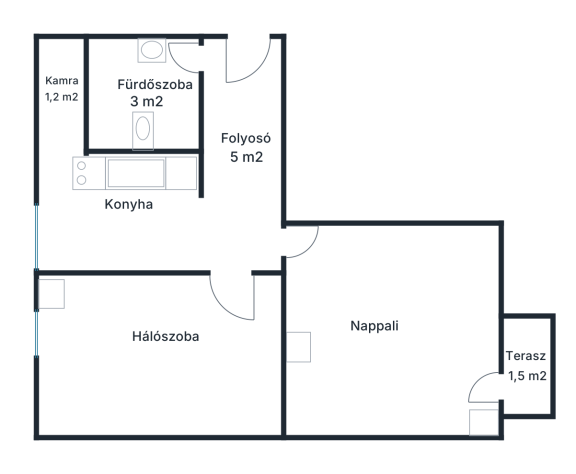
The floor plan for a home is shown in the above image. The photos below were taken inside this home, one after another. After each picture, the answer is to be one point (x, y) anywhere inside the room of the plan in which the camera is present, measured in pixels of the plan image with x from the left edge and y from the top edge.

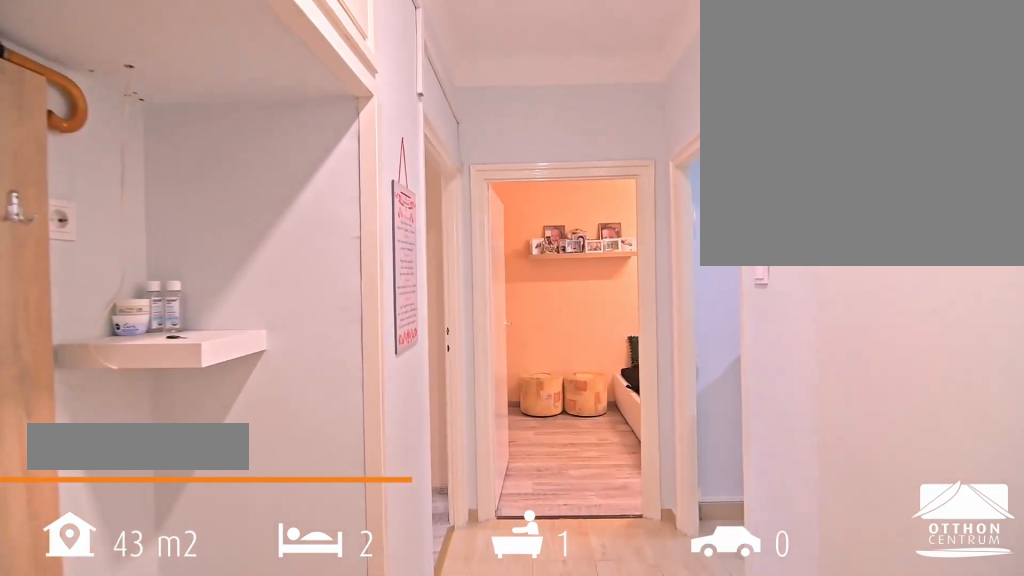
(242, 148)
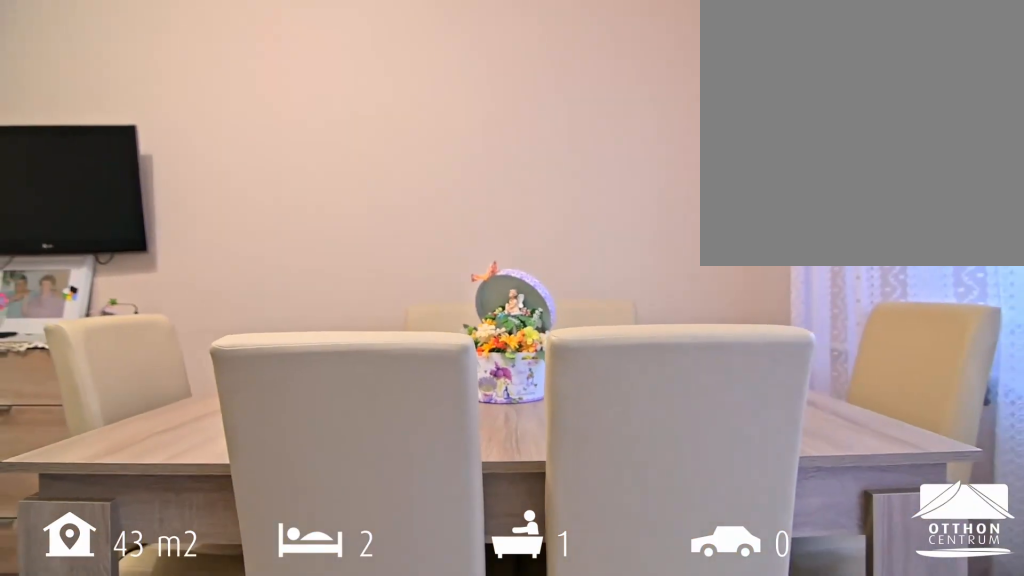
(391, 336)
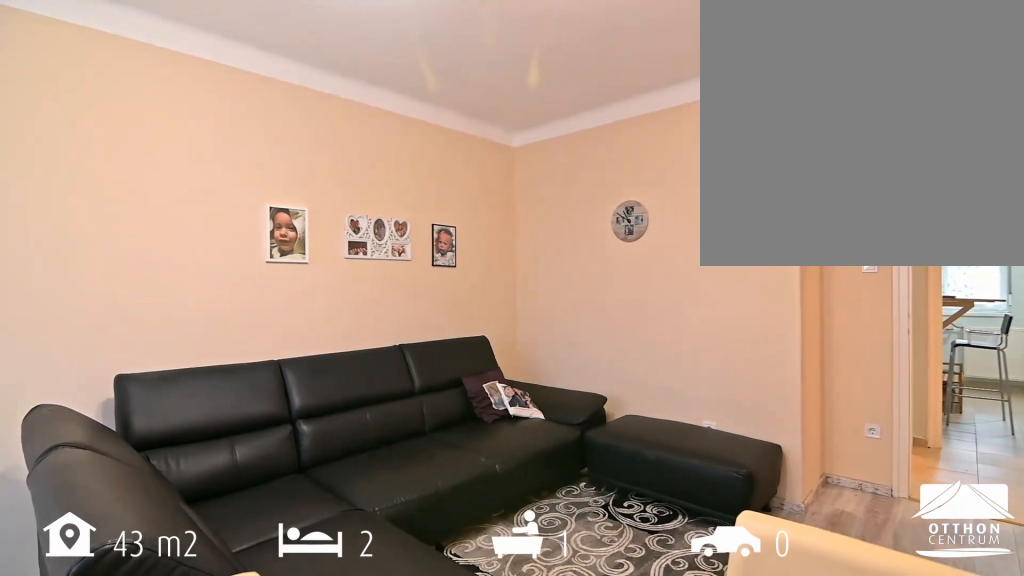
(391, 336)
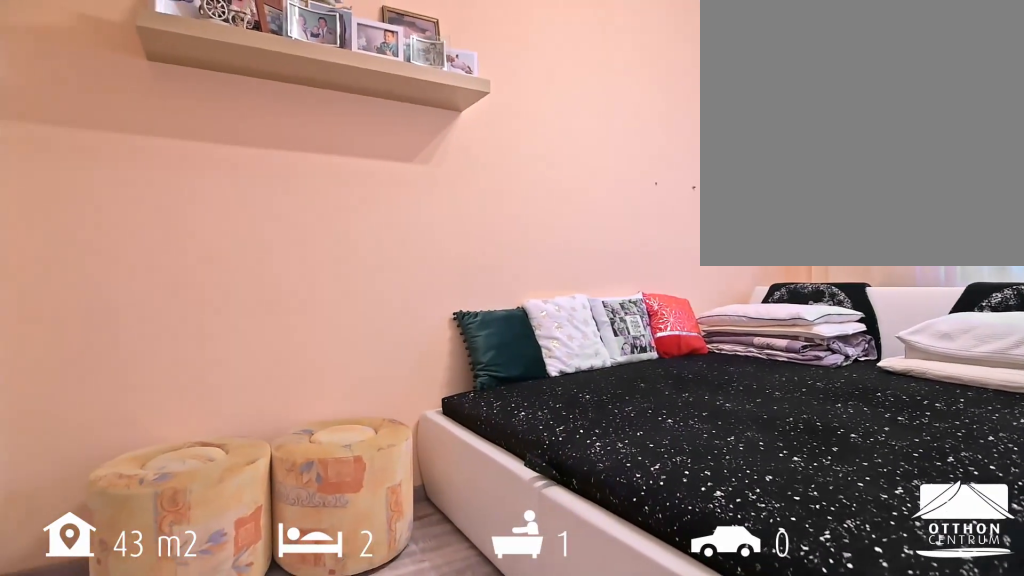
(153, 355)
